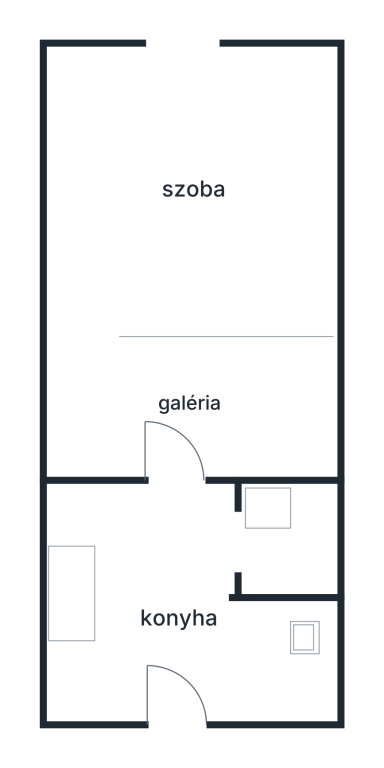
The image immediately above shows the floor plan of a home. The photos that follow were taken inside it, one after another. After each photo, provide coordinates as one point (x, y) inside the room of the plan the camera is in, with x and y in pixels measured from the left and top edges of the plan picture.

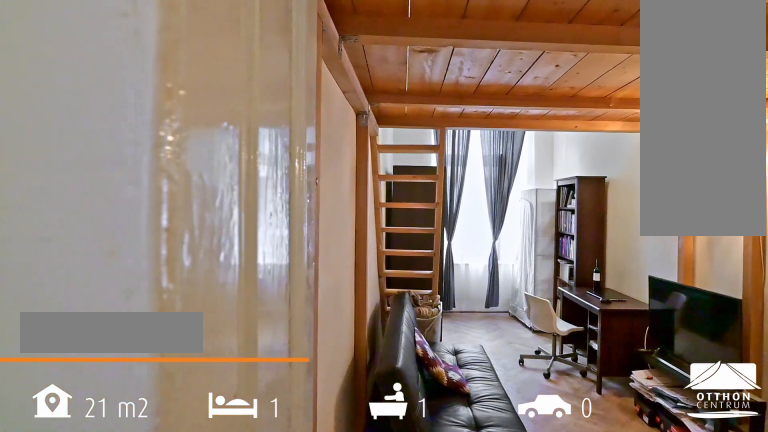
(197, 196)
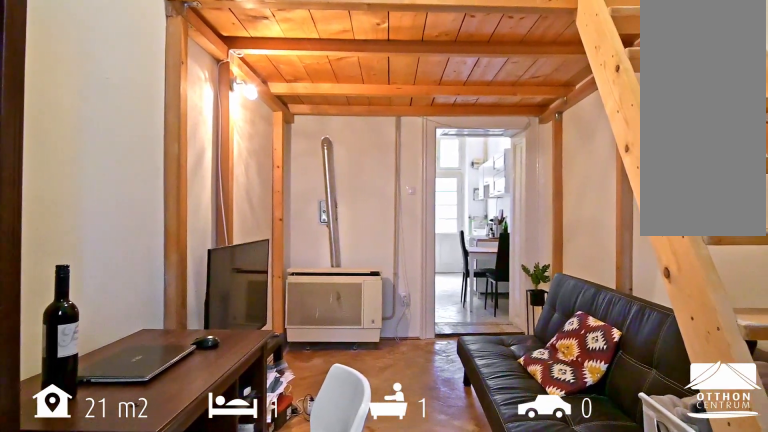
(198, 196)
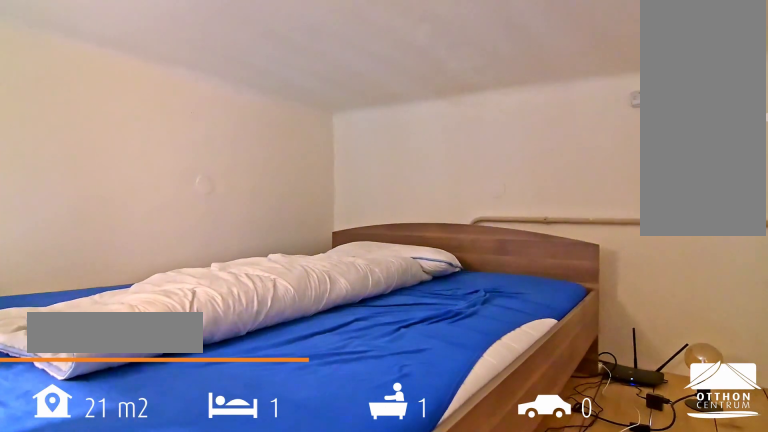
(190, 398)
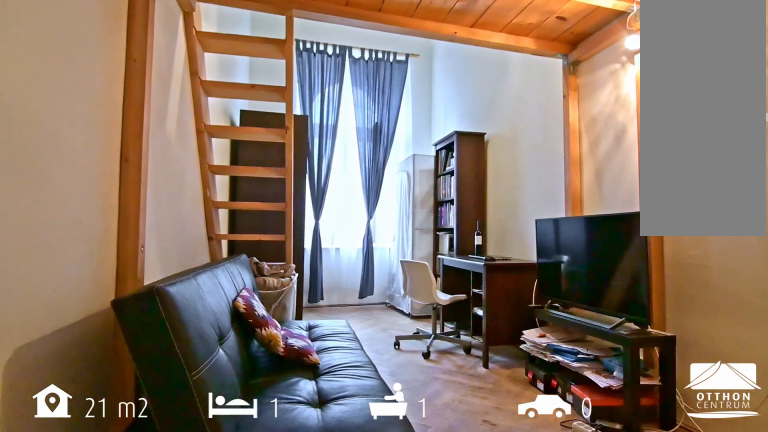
(198, 197)
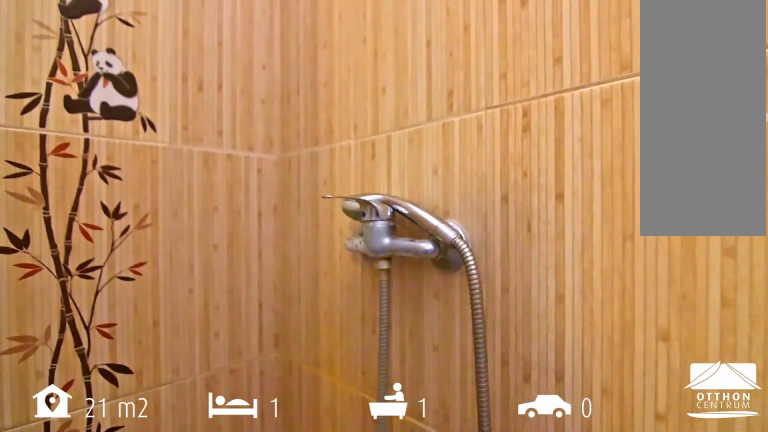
(296, 541)
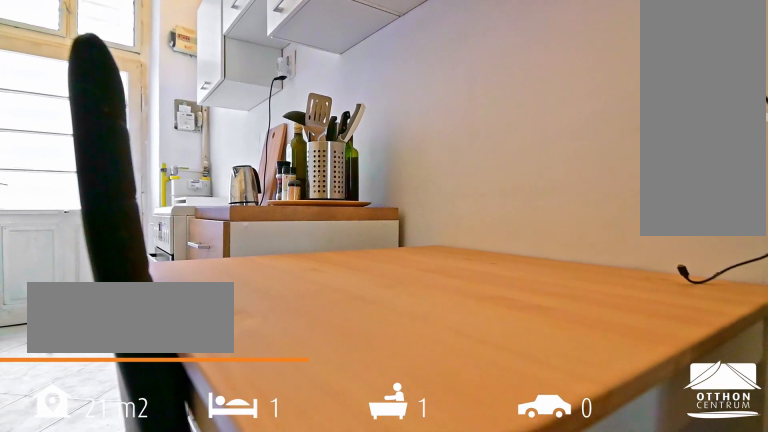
(167, 621)
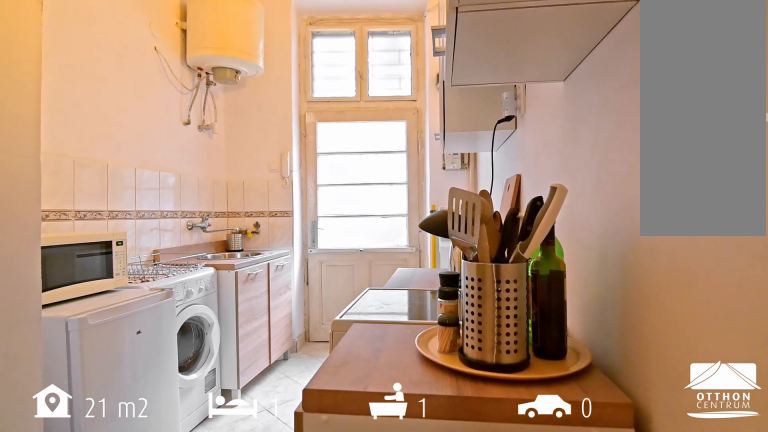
(167, 621)
